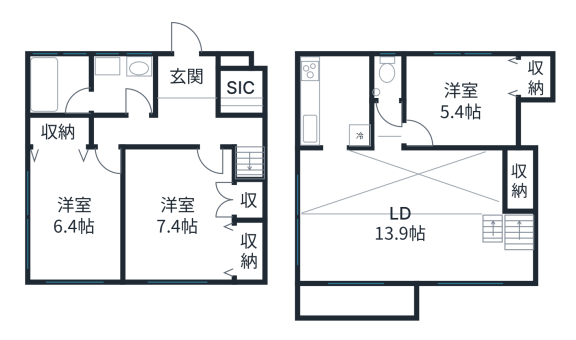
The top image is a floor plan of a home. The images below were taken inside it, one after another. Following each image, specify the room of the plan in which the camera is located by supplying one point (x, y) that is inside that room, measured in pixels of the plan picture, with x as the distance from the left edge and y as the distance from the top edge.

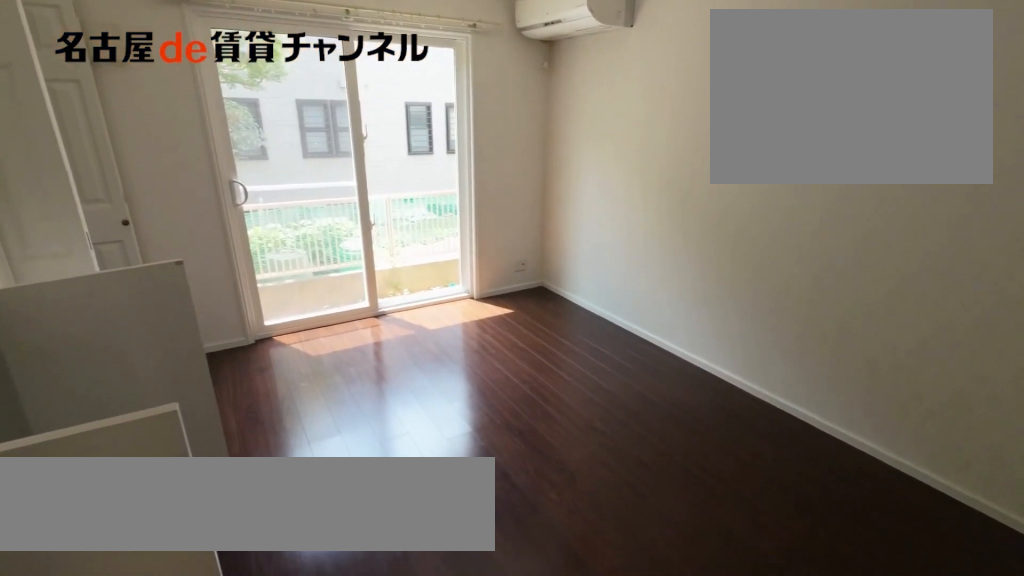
(189, 218)
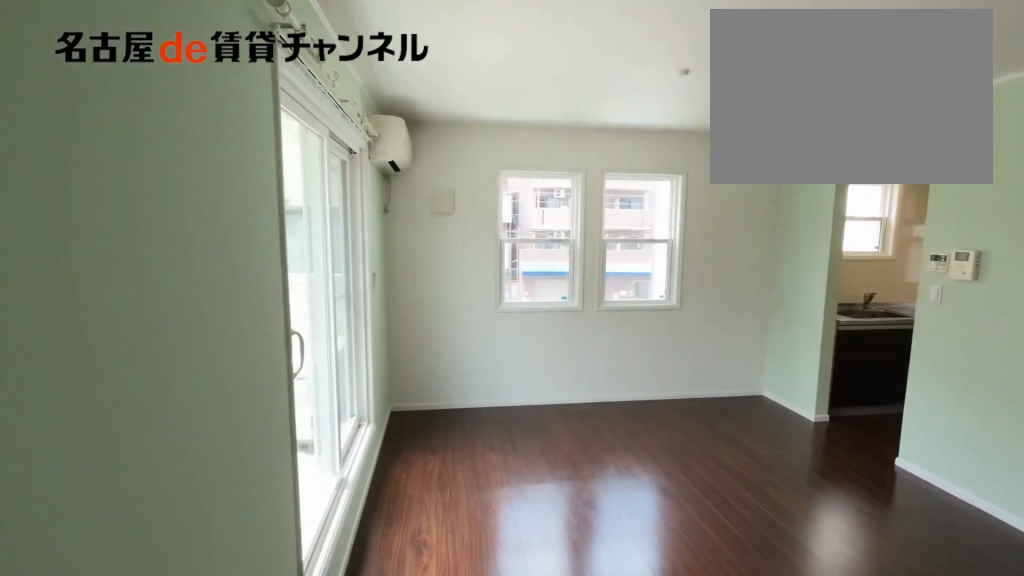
(416, 217)
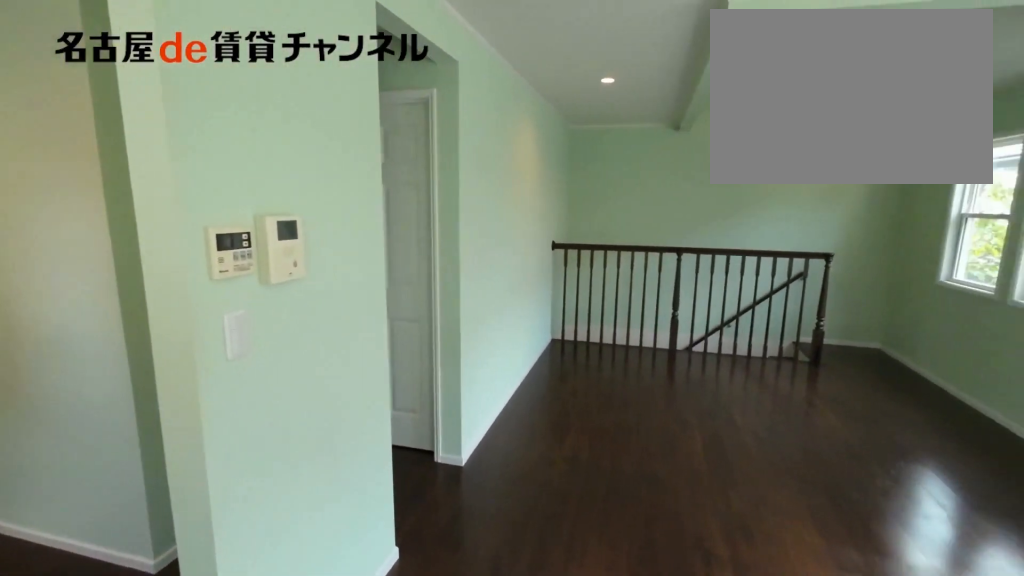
(416, 217)
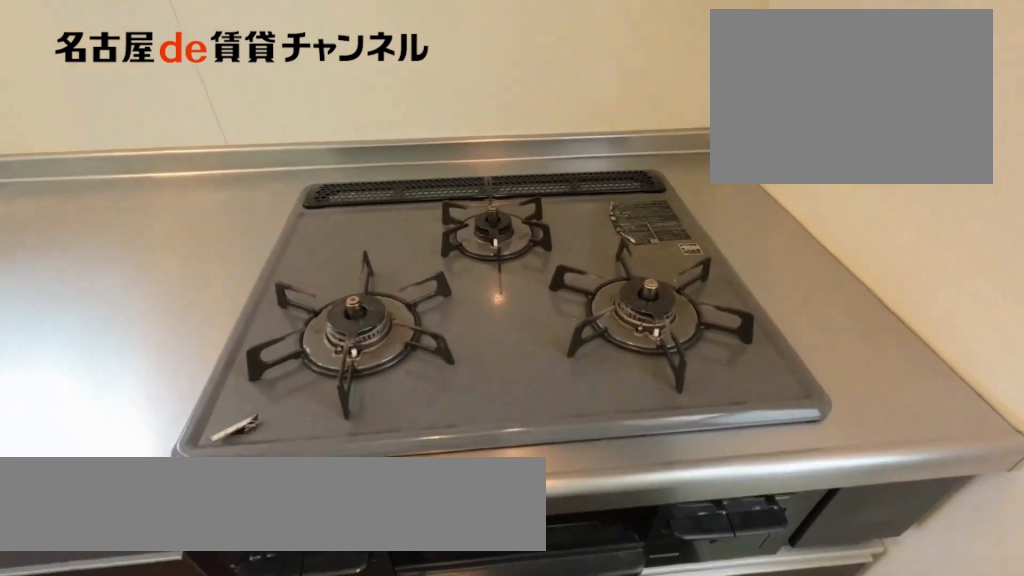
(334, 101)
